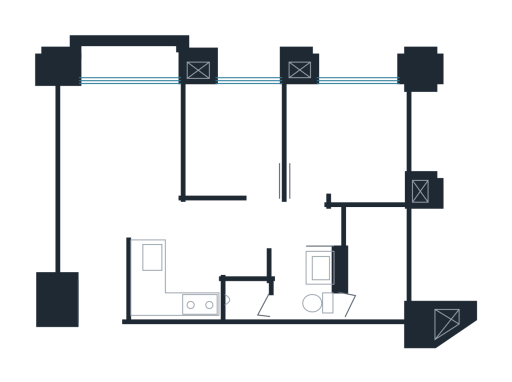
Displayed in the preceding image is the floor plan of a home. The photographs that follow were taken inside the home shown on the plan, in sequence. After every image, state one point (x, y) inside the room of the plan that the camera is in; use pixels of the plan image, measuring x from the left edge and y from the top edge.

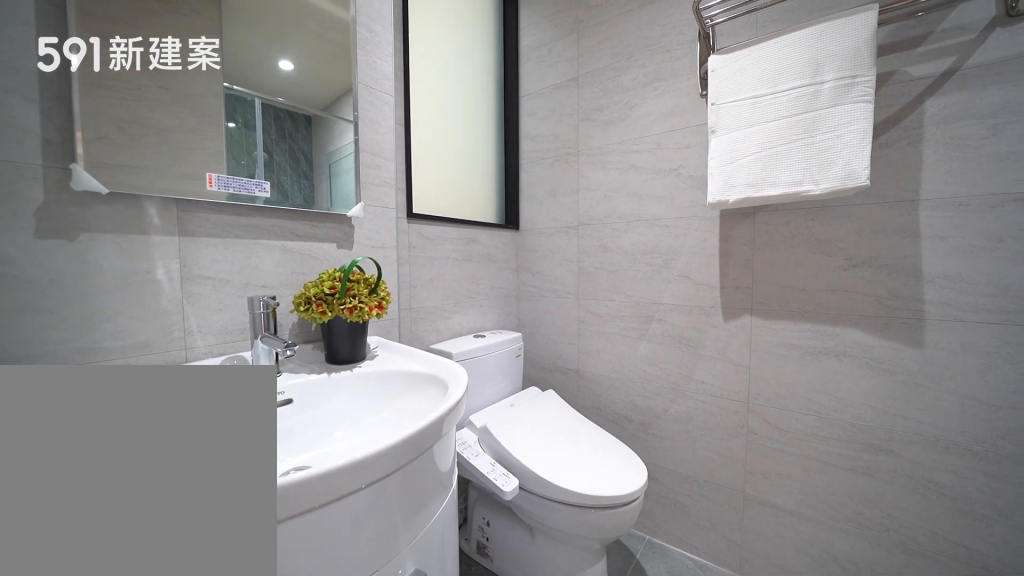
(288, 290)
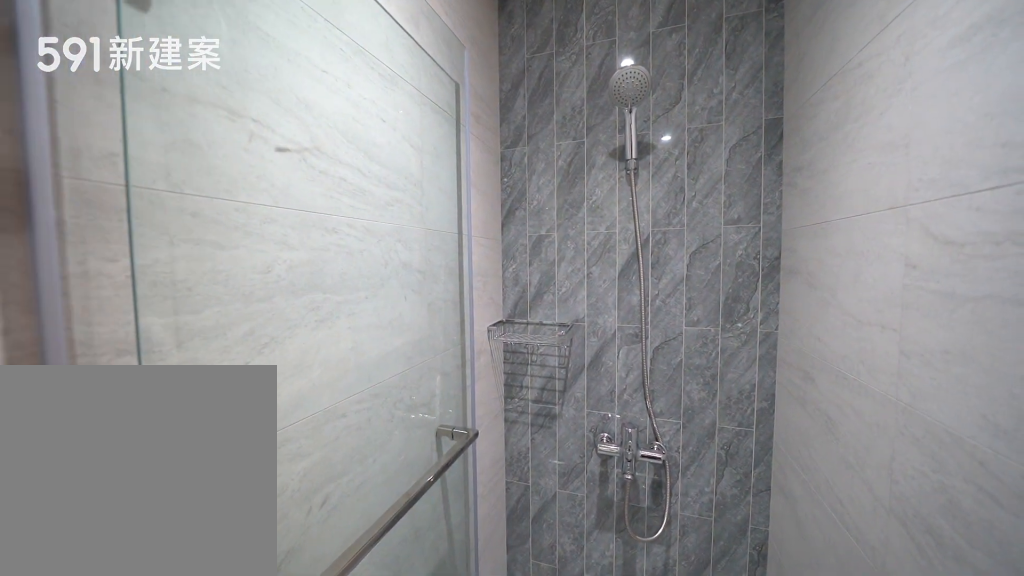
(288, 290)
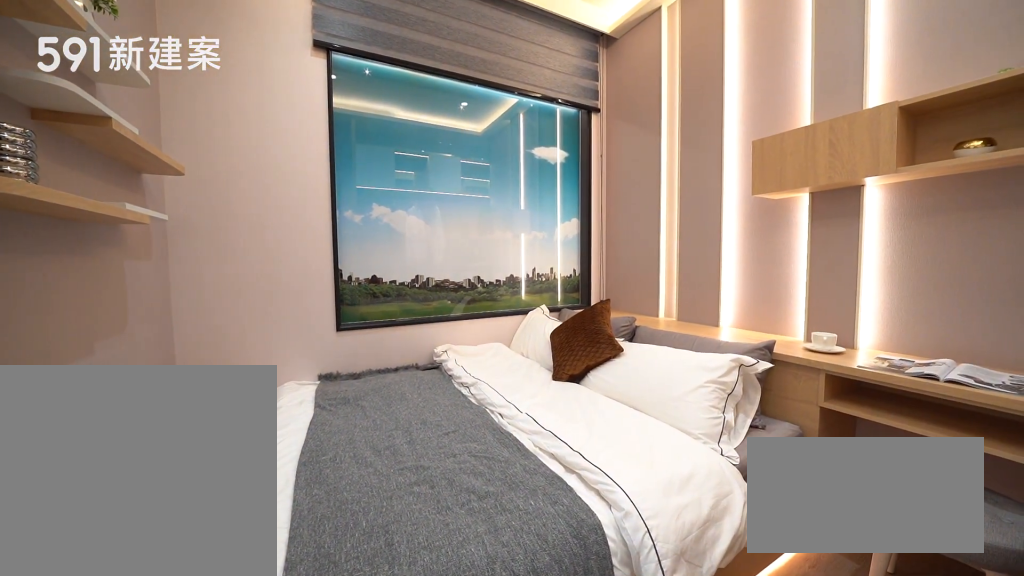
(348, 141)
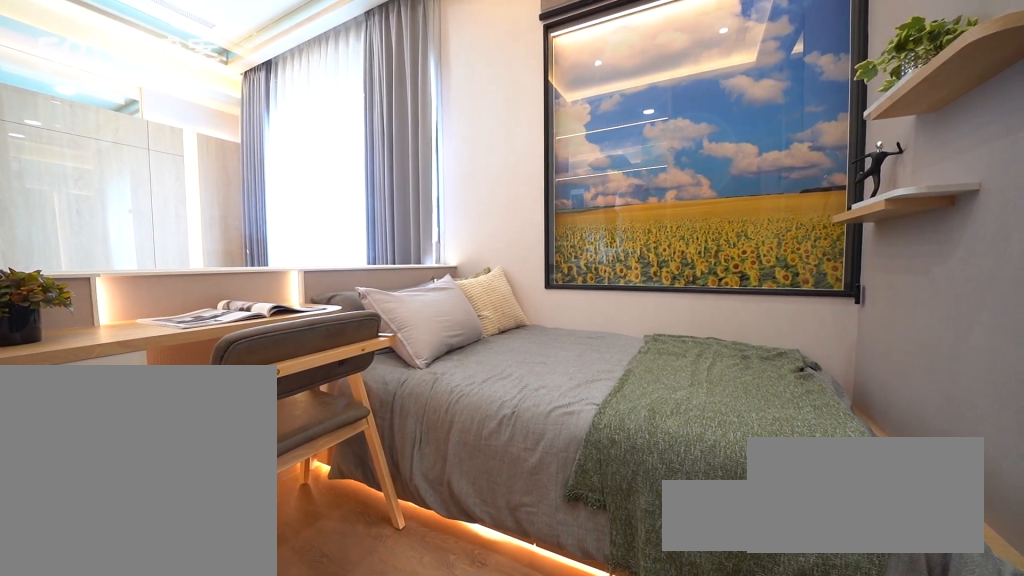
(233, 137)
